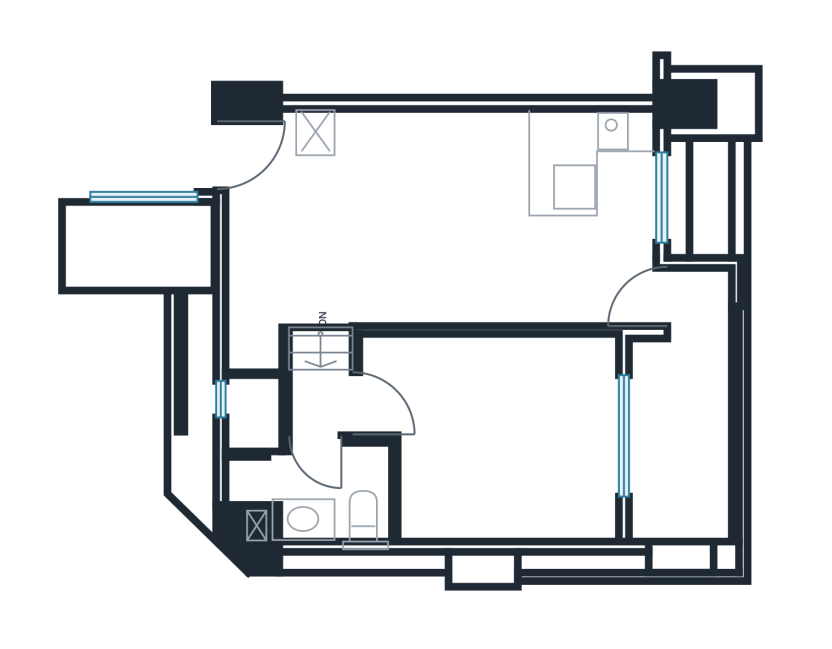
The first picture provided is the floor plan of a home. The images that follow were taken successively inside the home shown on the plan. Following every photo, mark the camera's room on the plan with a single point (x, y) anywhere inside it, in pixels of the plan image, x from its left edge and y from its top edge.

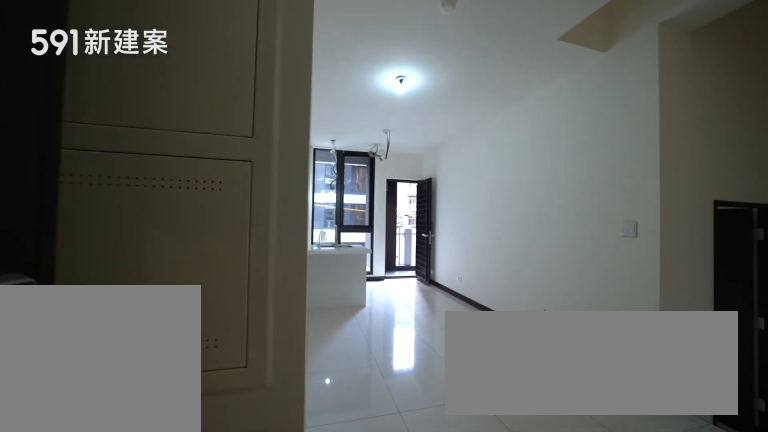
(256, 160)
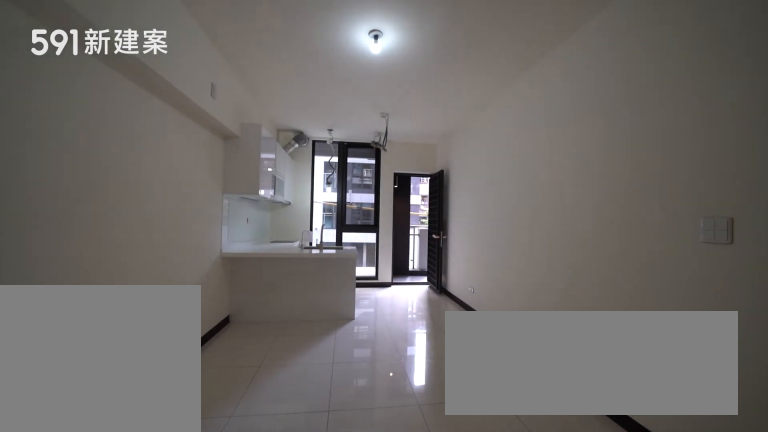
(381, 231)
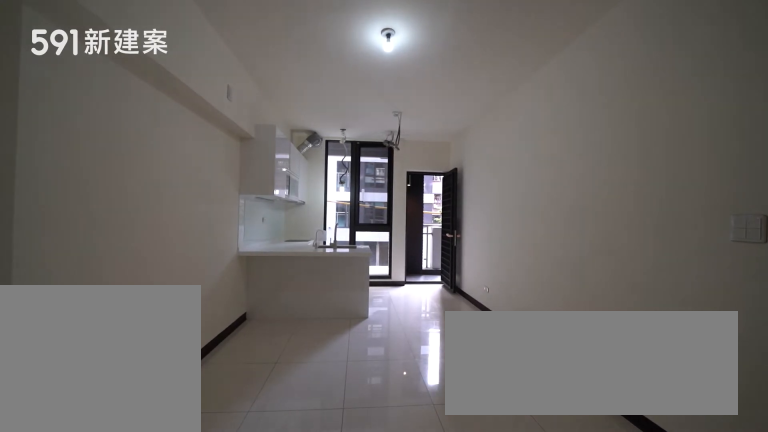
(381, 231)
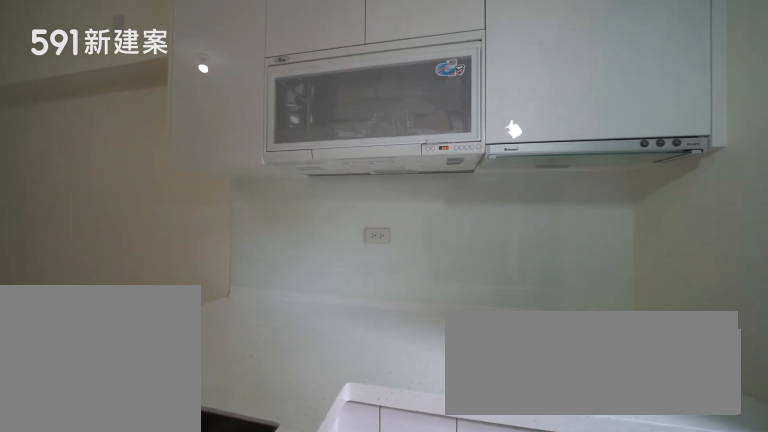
(585, 187)
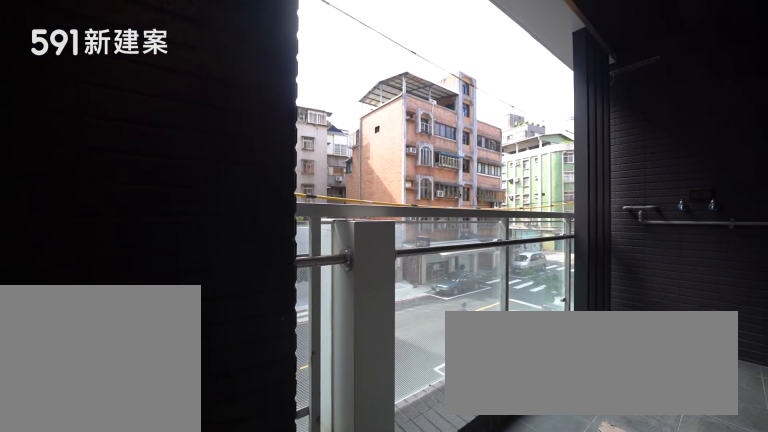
(683, 418)
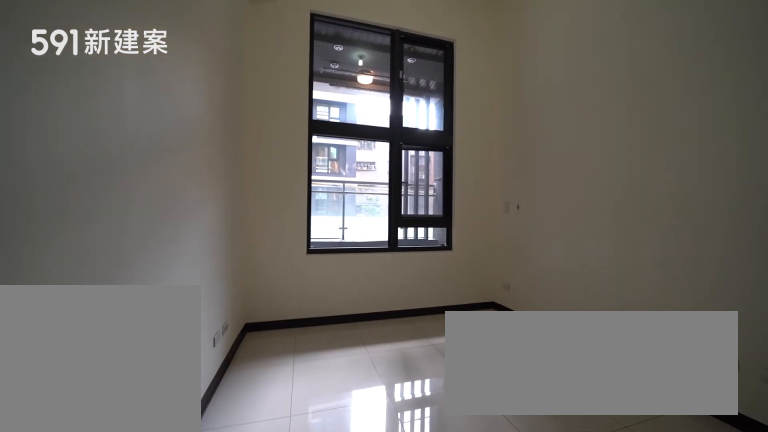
(499, 436)
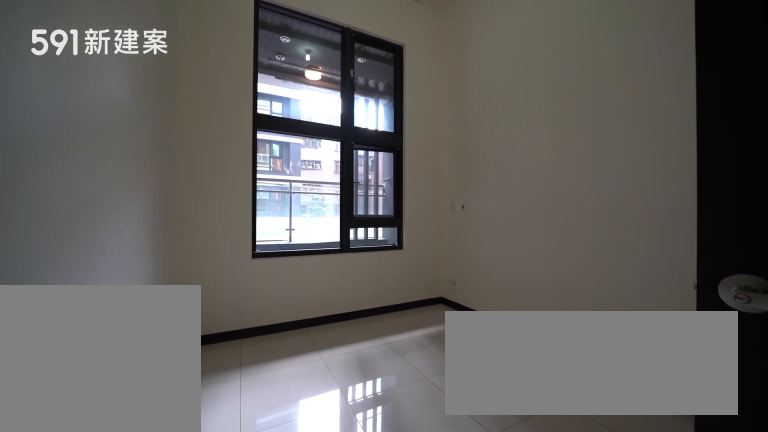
(499, 436)
